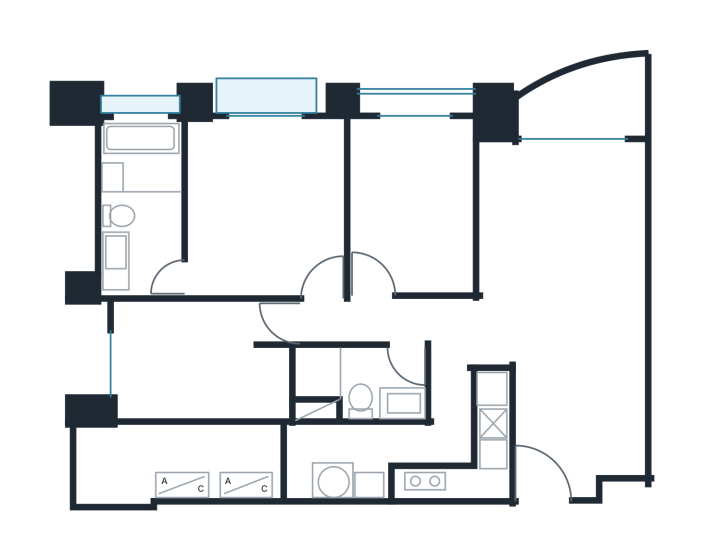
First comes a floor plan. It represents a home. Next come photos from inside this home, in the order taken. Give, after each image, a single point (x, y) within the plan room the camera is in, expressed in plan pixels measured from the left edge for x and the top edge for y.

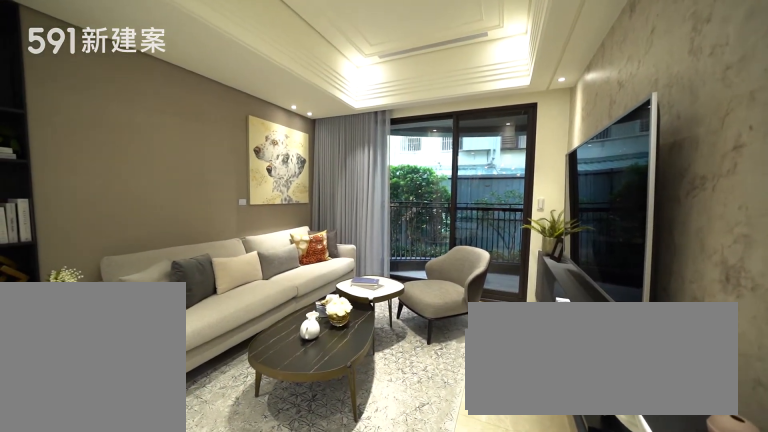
(564, 214)
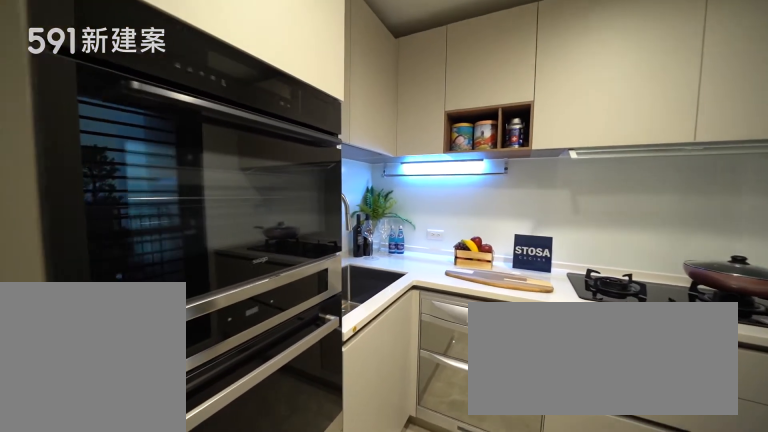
(446, 462)
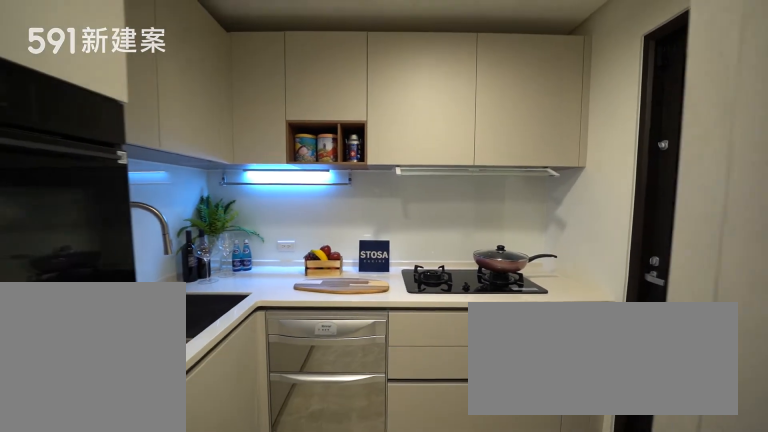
(446, 462)
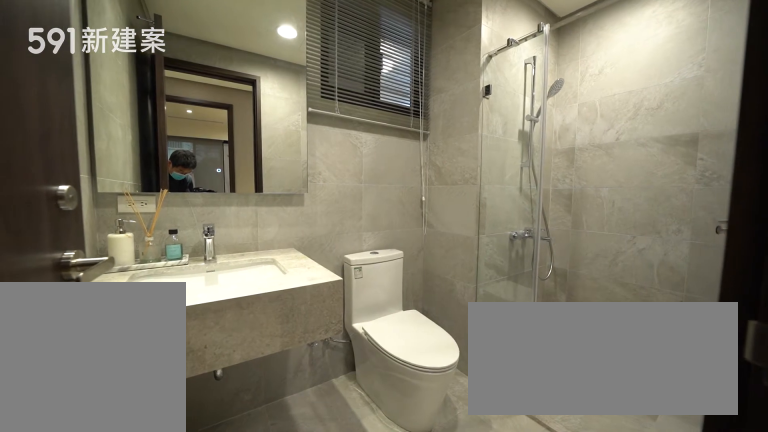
(360, 382)
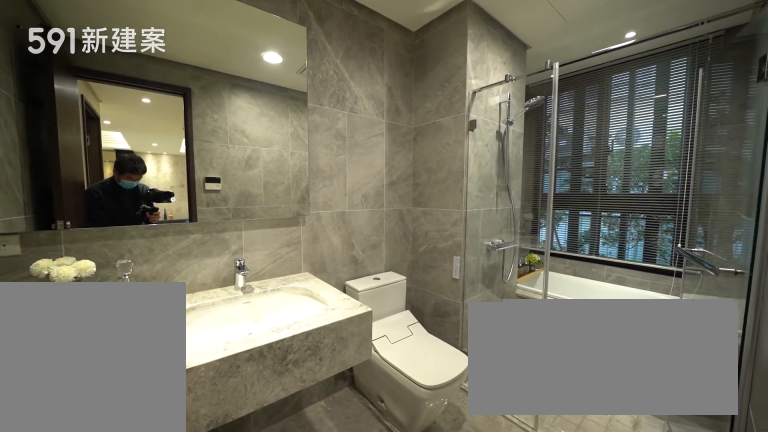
(143, 203)
